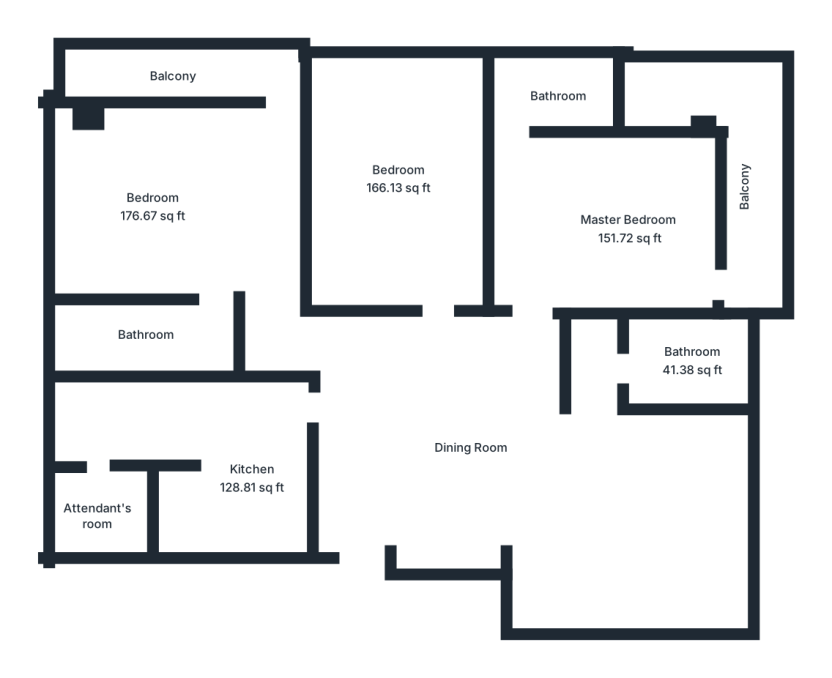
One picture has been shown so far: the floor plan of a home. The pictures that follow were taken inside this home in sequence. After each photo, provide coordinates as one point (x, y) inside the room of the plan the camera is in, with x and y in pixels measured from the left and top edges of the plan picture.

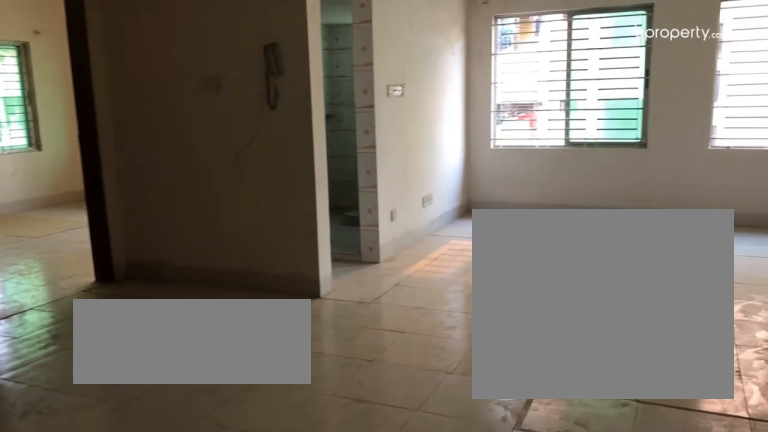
(461, 446)
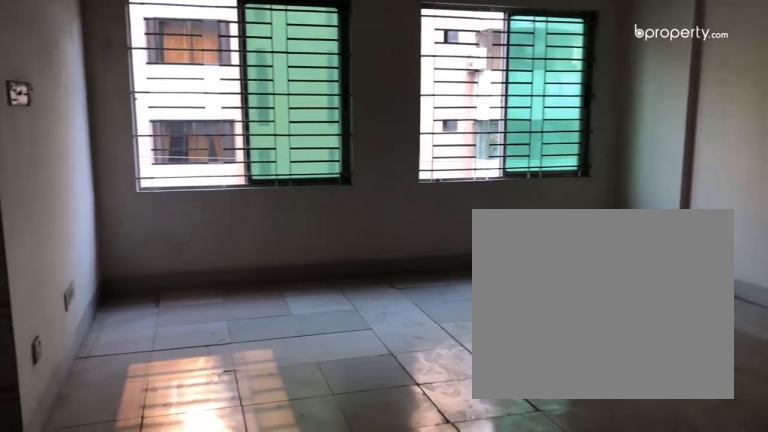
(461, 446)
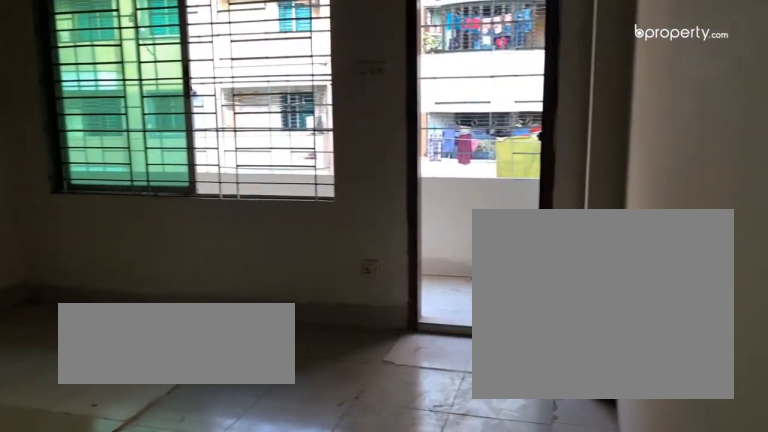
(625, 229)
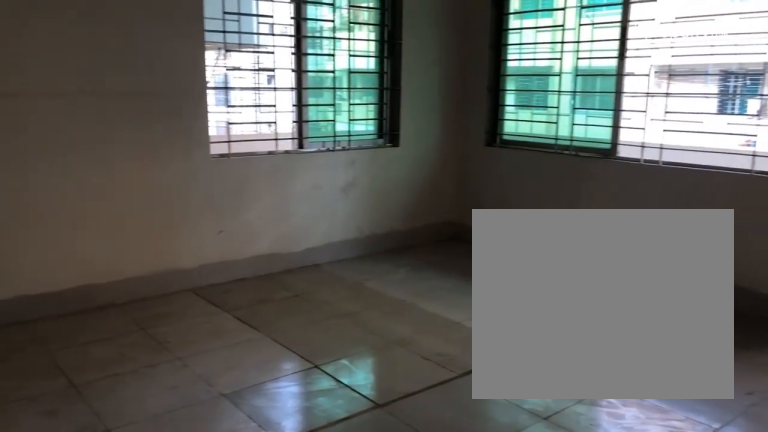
(625, 229)
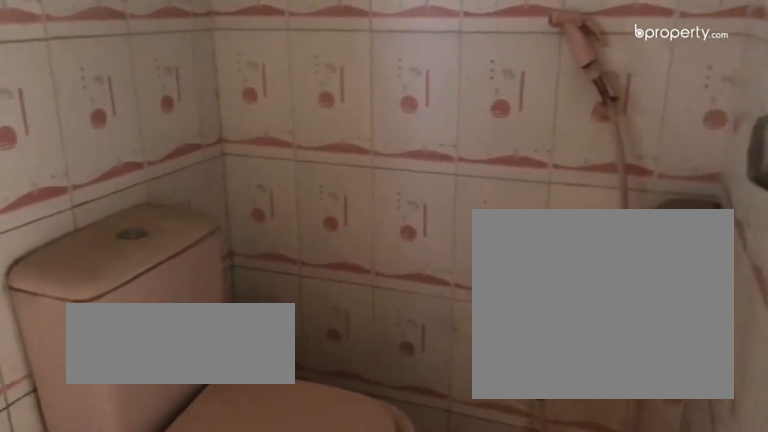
(561, 95)
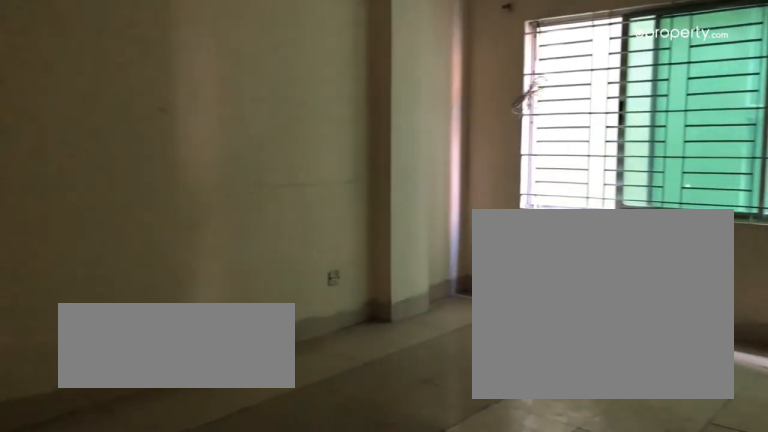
(403, 171)
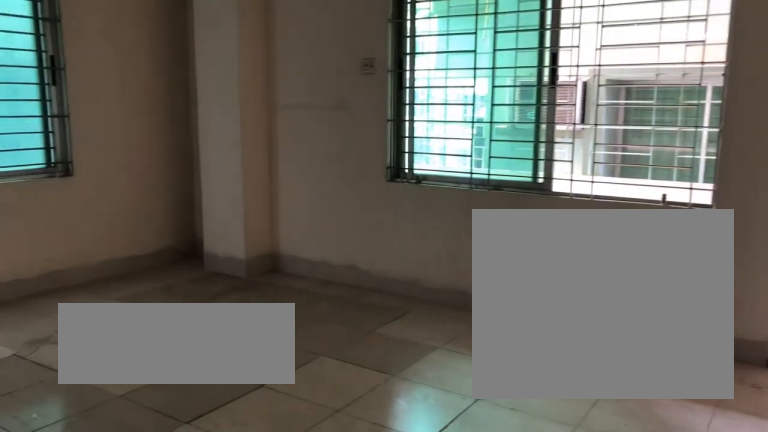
(150, 213)
